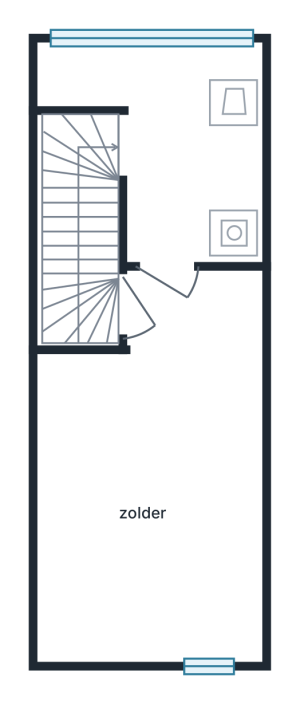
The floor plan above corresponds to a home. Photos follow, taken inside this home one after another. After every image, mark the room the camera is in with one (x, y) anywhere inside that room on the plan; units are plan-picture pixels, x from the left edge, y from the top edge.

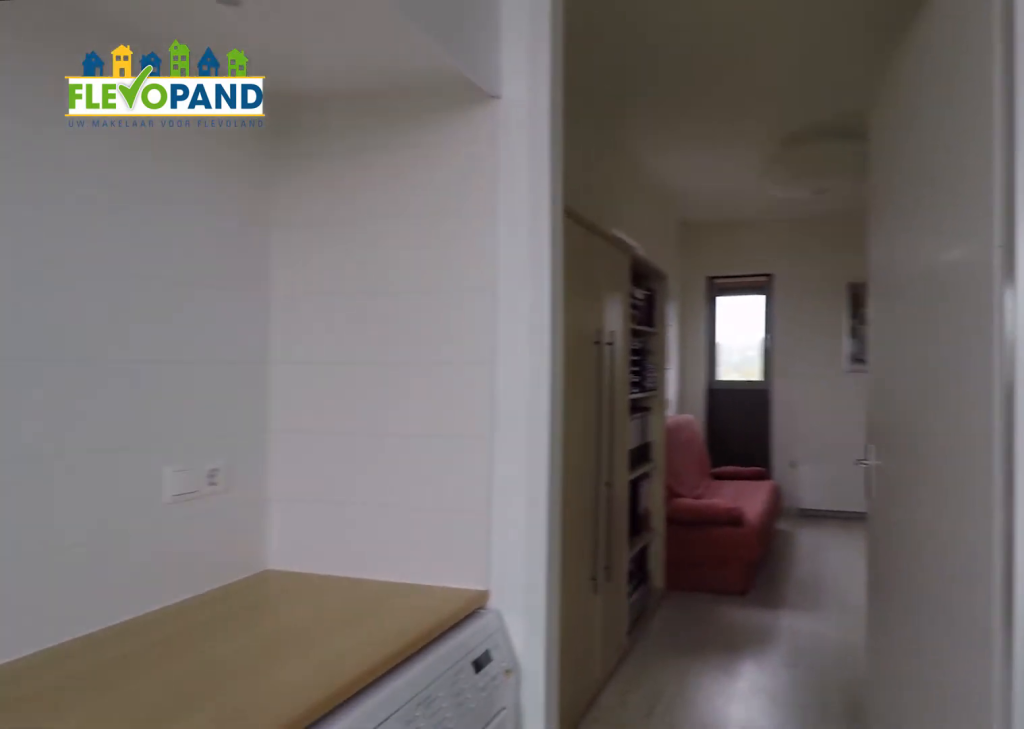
(164, 131)
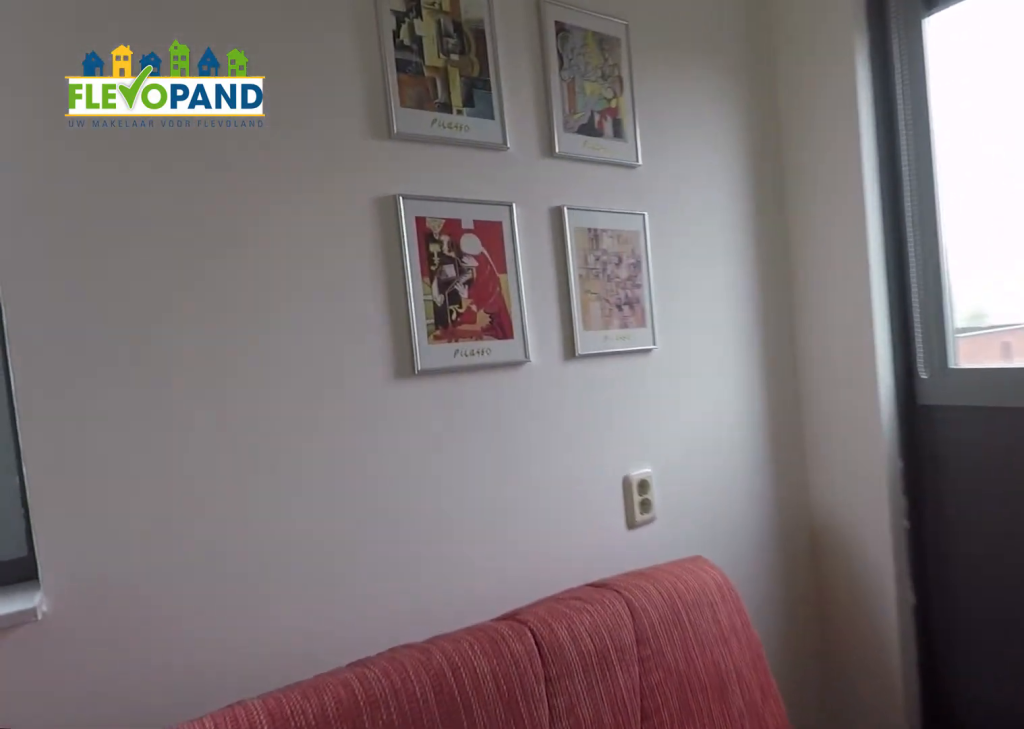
(147, 541)
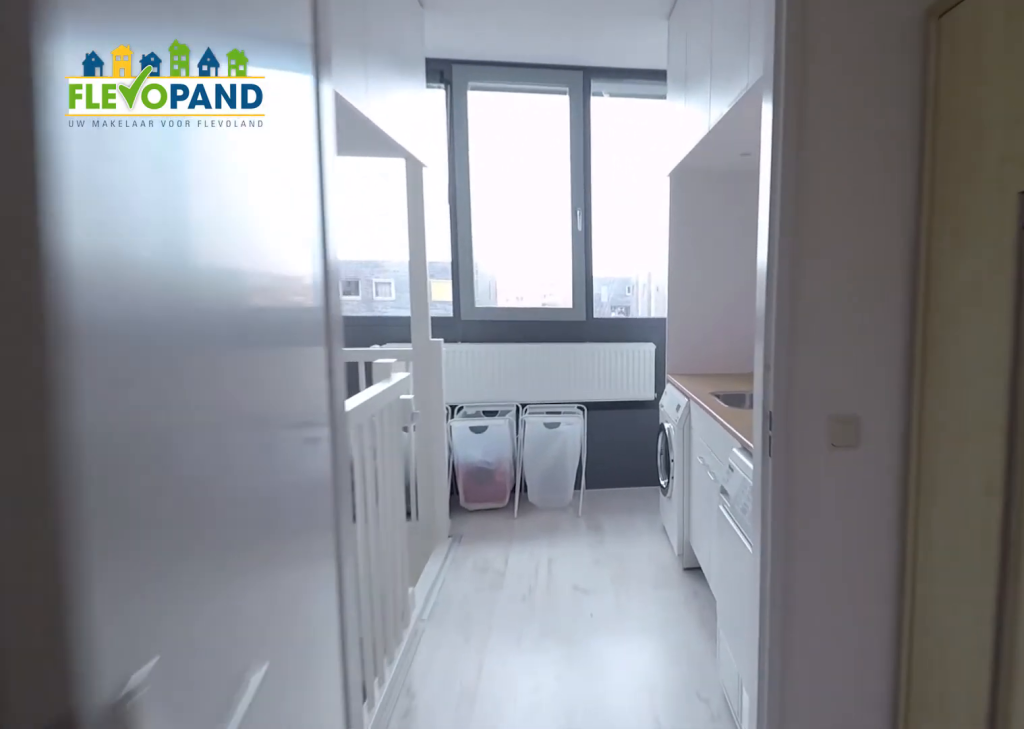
(147, 541)
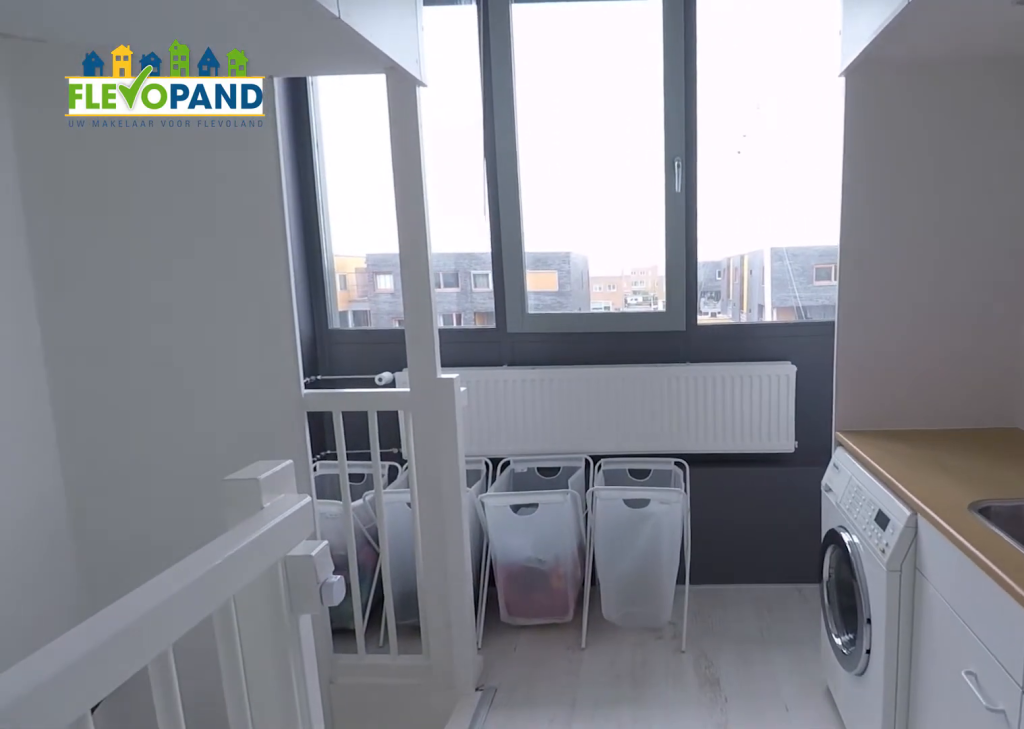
(163, 131)
